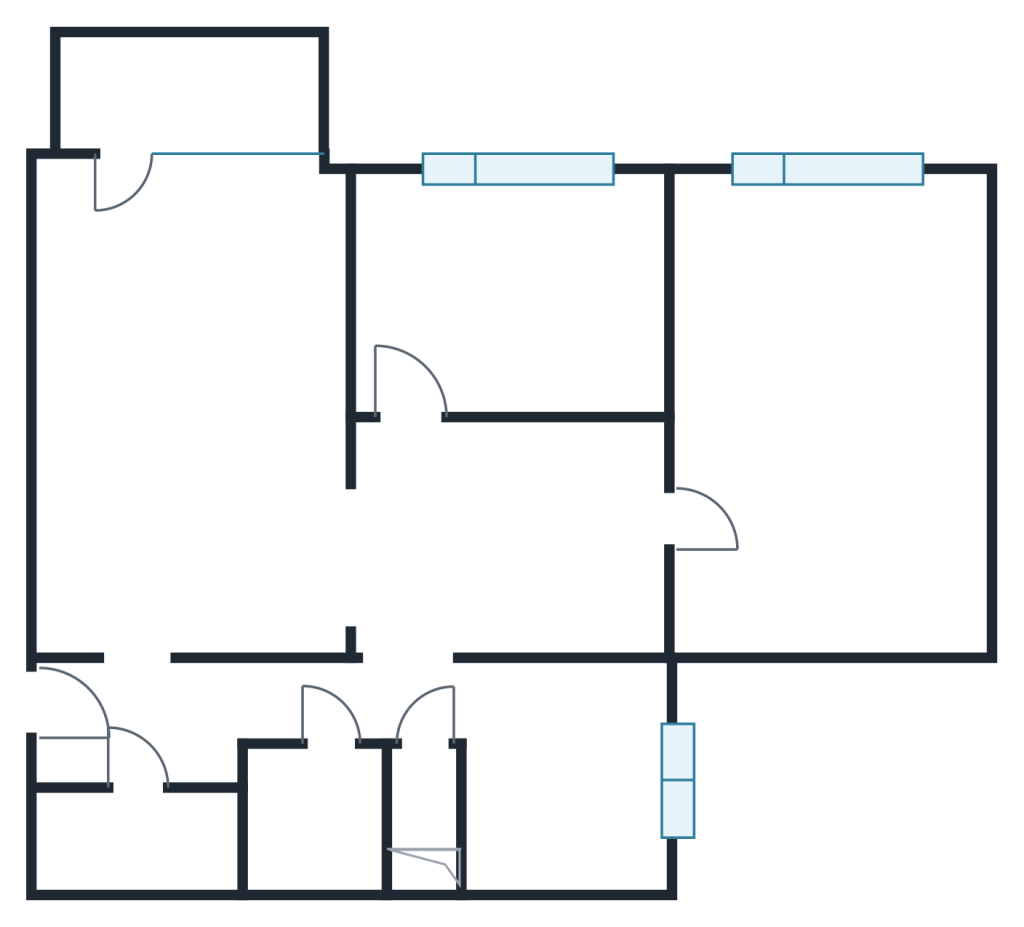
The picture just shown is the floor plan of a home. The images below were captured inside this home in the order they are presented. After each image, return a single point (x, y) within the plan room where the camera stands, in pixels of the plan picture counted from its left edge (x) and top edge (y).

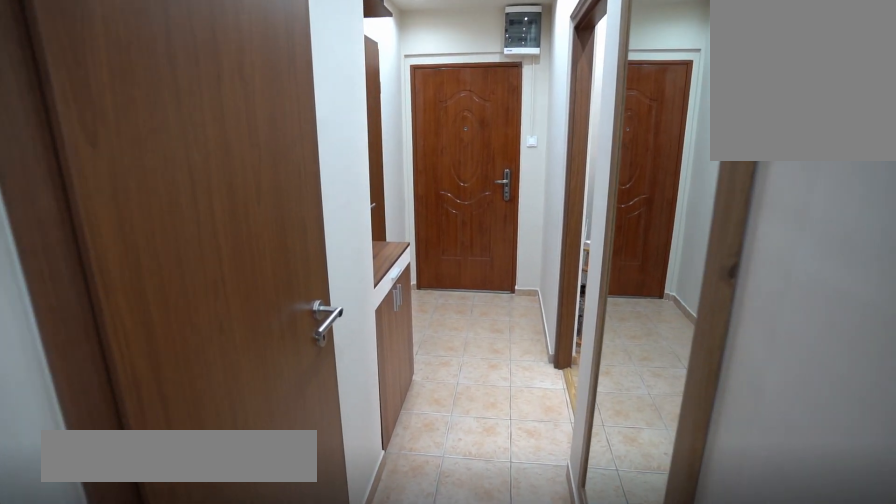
(174, 726)
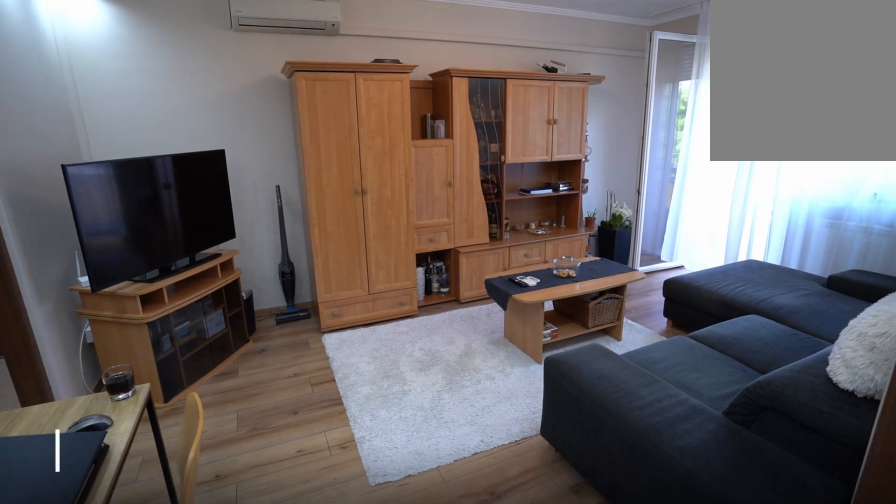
(173, 402)
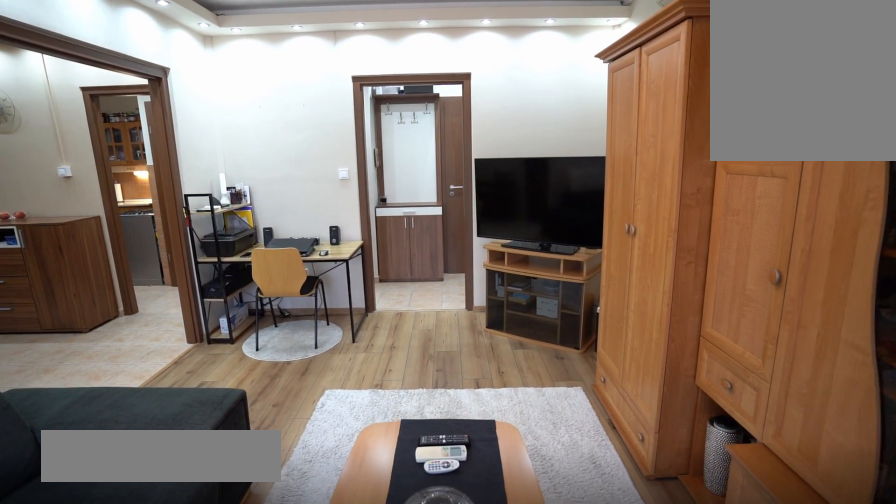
(172, 402)
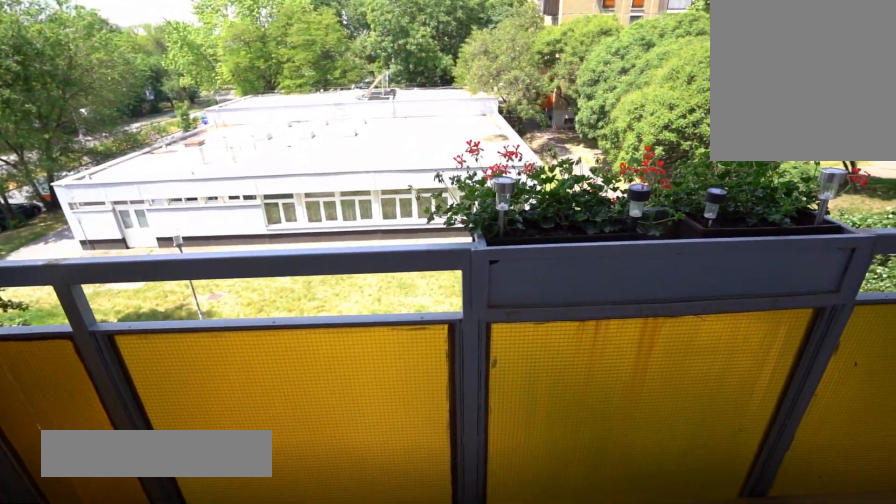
(173, 96)
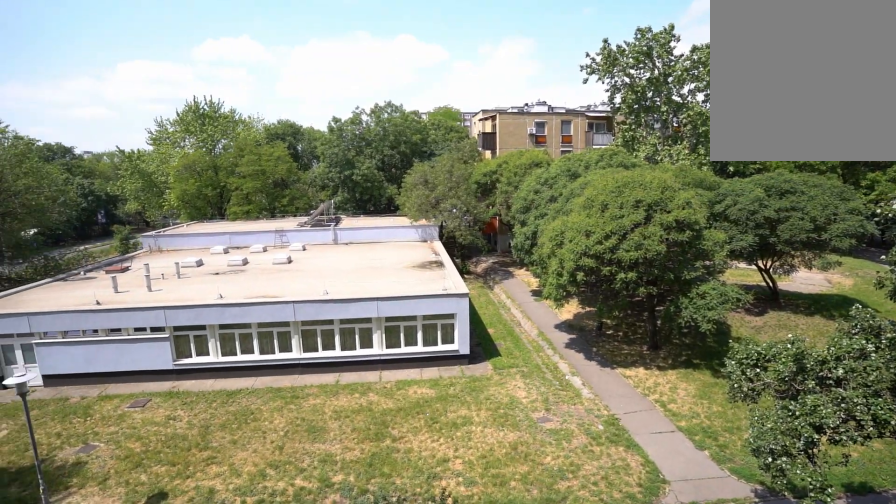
(173, 96)
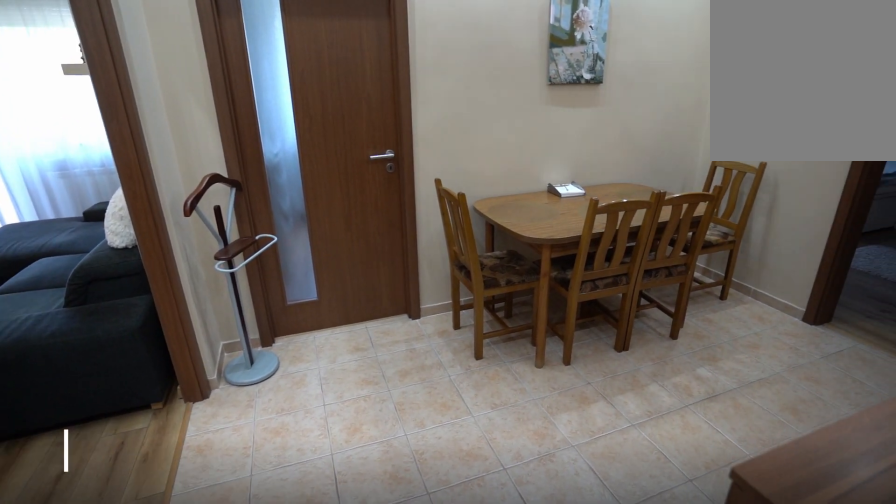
(512, 530)
